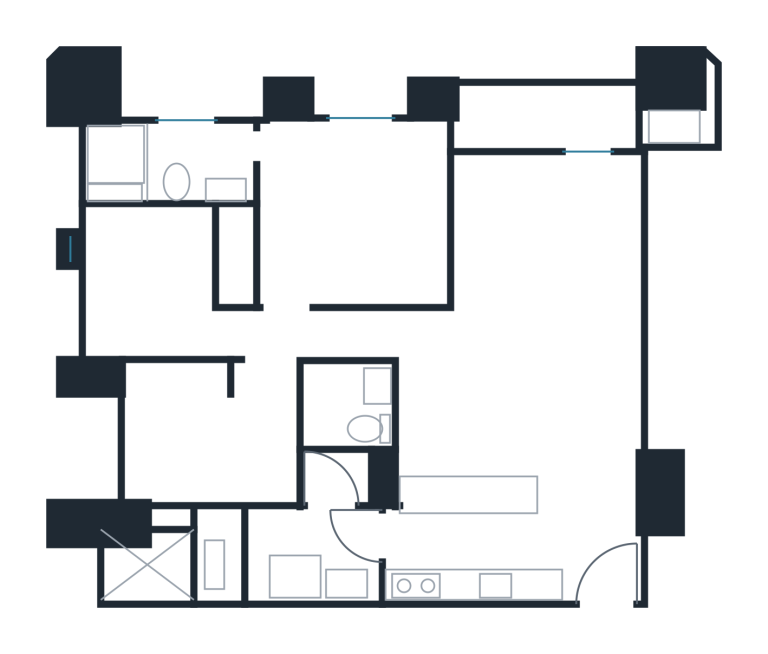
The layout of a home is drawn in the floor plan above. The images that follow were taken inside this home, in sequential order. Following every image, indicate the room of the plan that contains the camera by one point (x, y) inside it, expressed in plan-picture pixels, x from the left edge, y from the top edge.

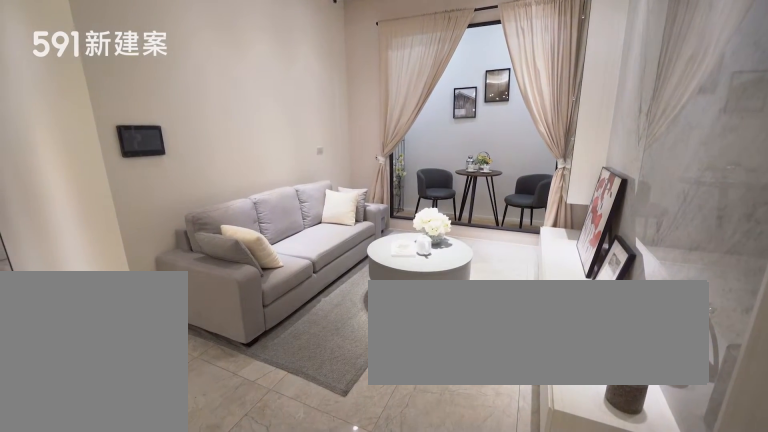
(535, 231)
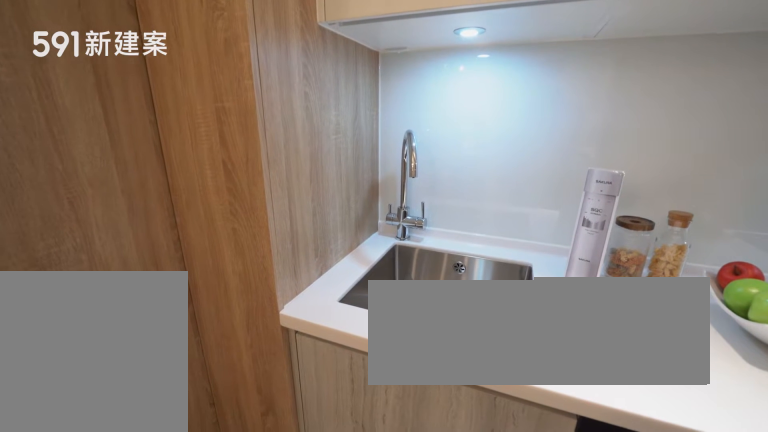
(453, 558)
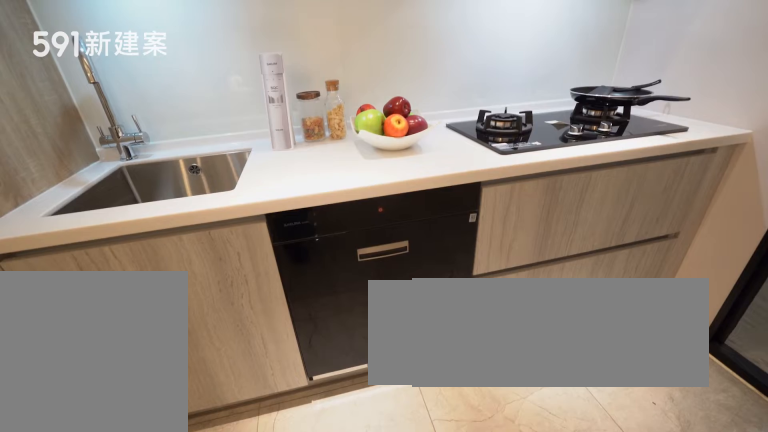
(453, 558)
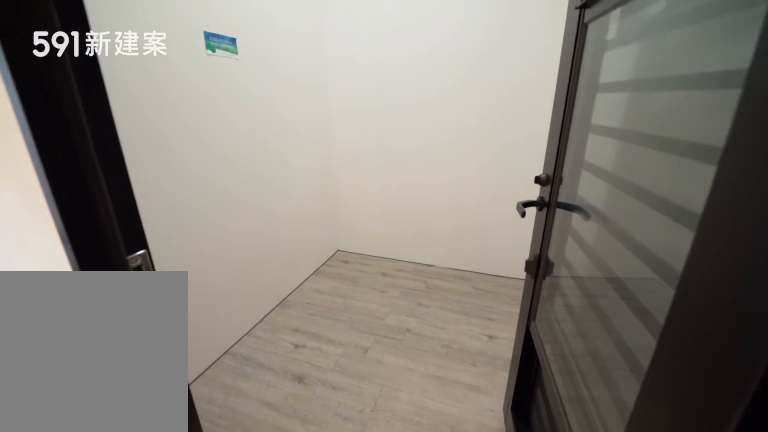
(308, 556)
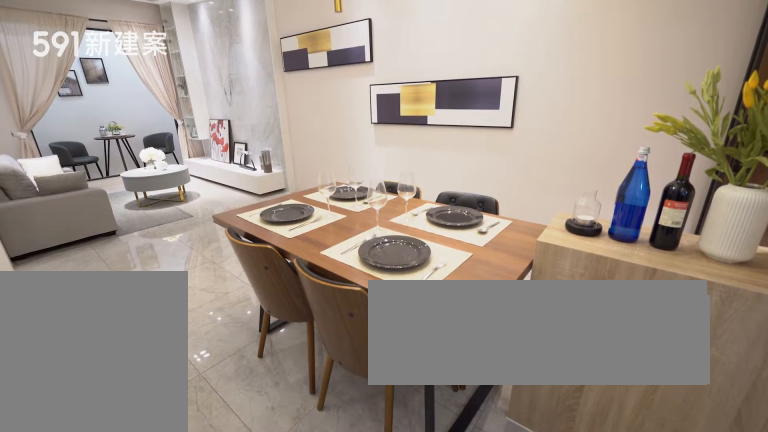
(483, 413)
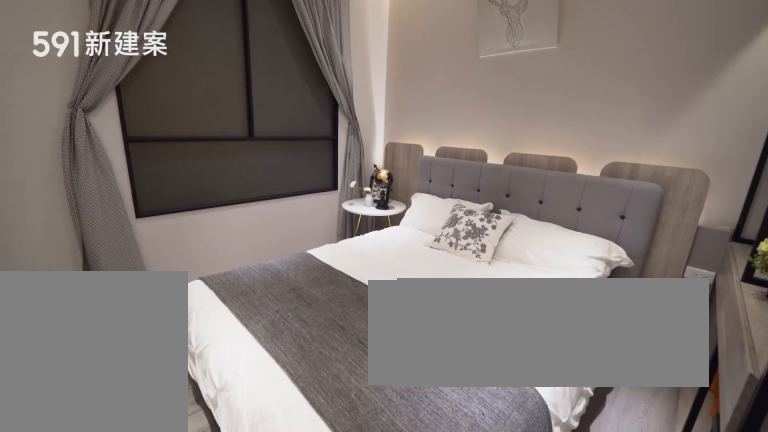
(356, 212)
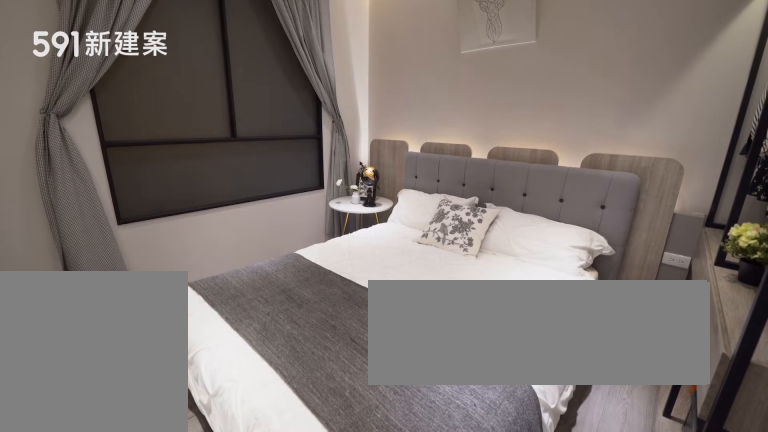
(356, 212)
